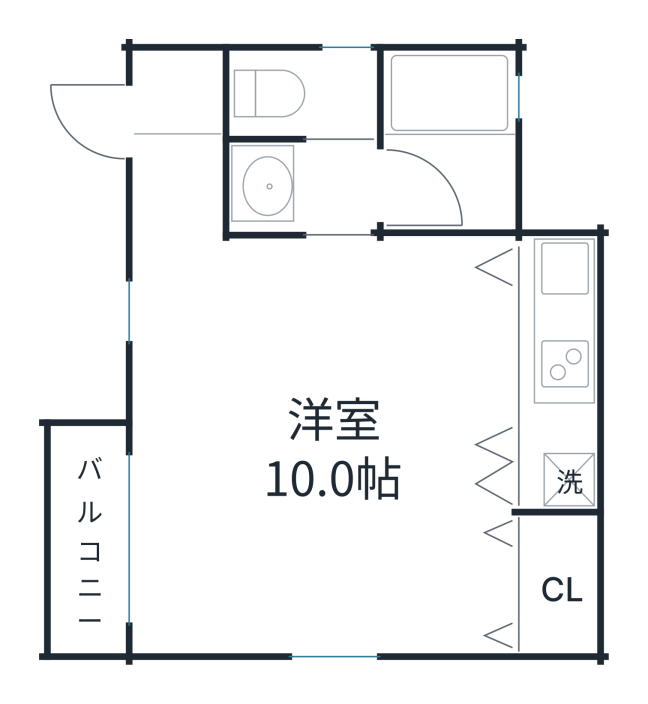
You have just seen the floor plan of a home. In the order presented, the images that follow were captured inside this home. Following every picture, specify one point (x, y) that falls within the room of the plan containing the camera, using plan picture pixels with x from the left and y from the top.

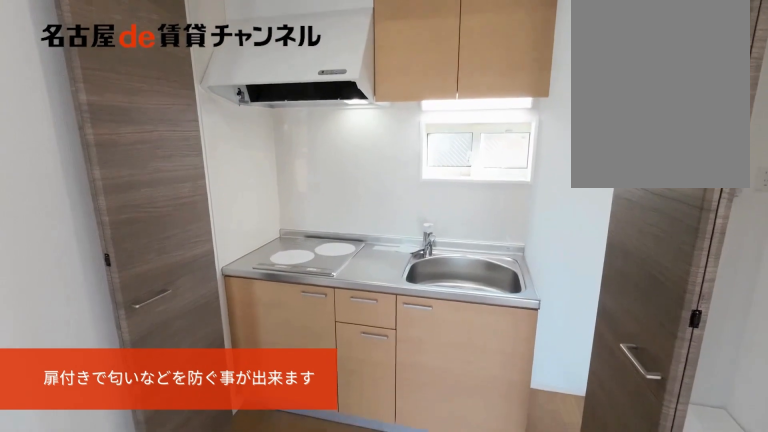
(556, 373)
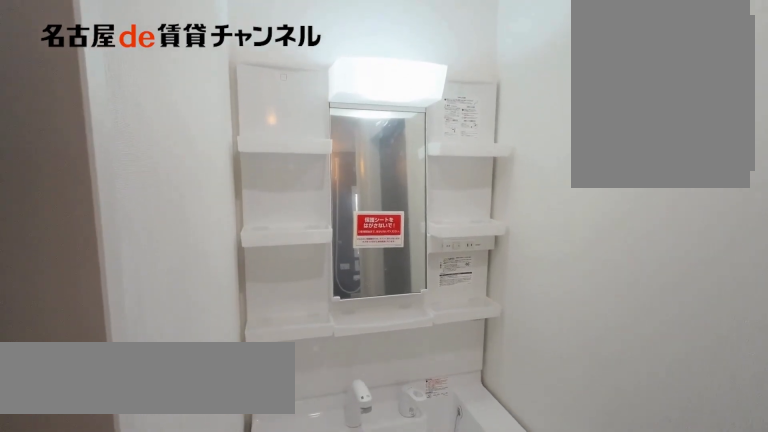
(301, 190)
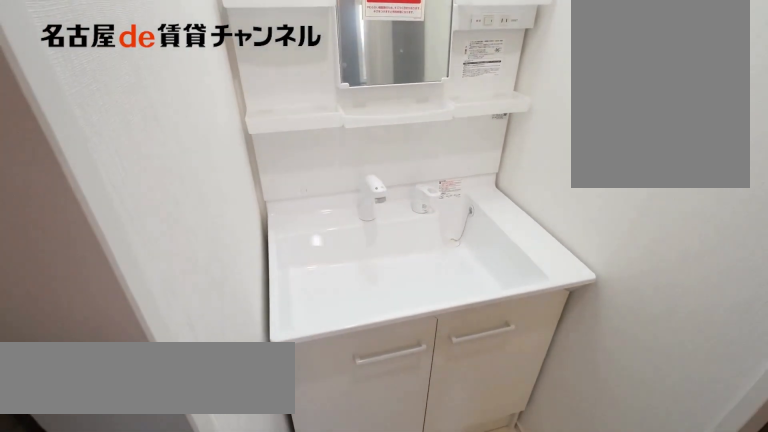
(301, 190)
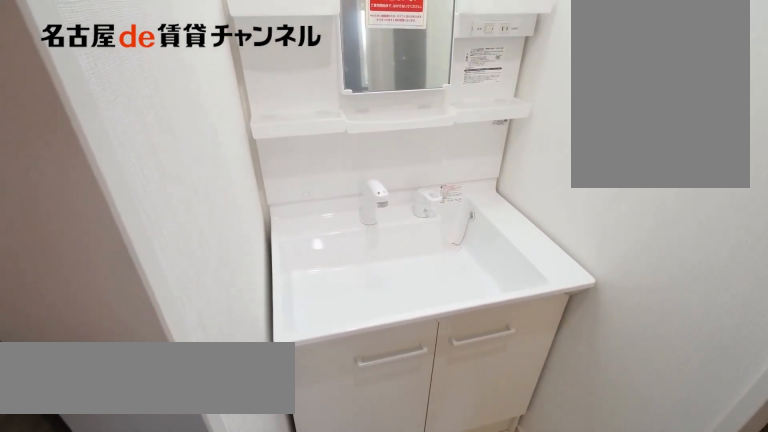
(301, 190)
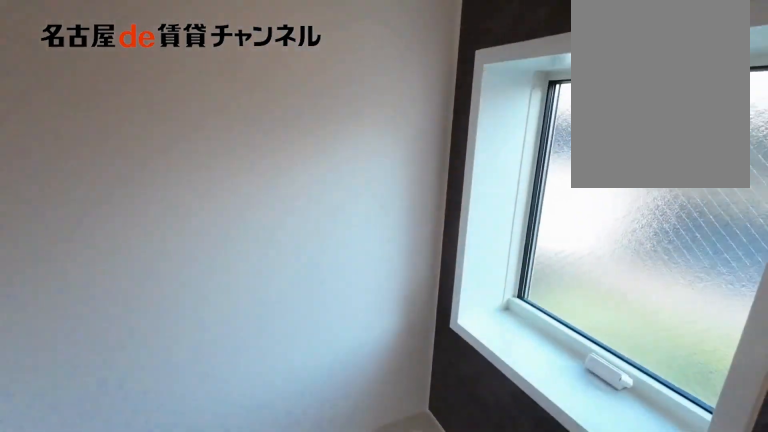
(449, 138)
